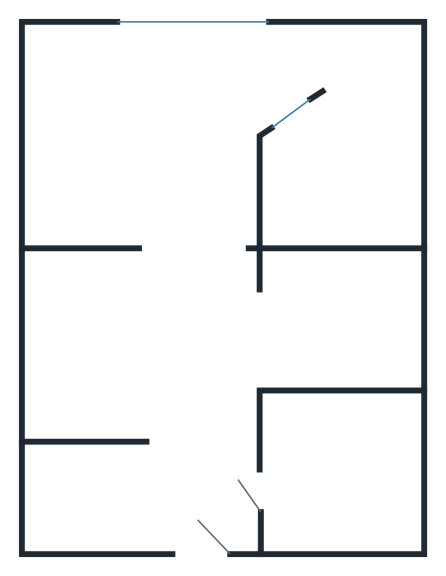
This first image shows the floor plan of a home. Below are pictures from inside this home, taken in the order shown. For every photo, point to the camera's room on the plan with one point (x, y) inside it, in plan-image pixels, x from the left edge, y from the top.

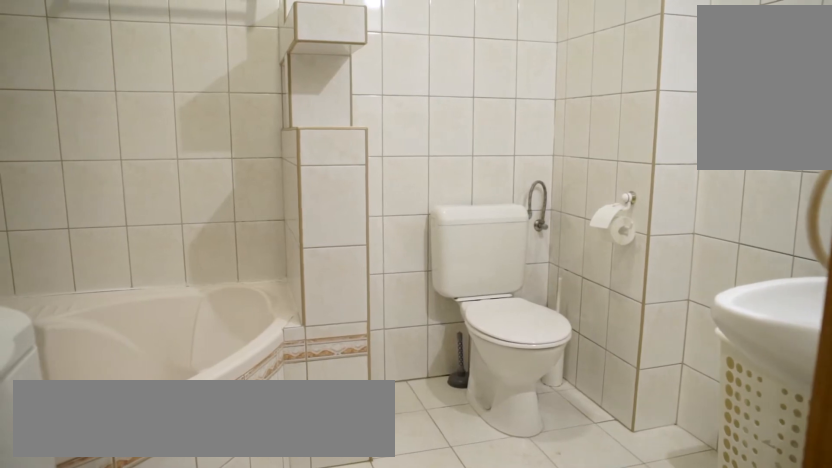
(325, 471)
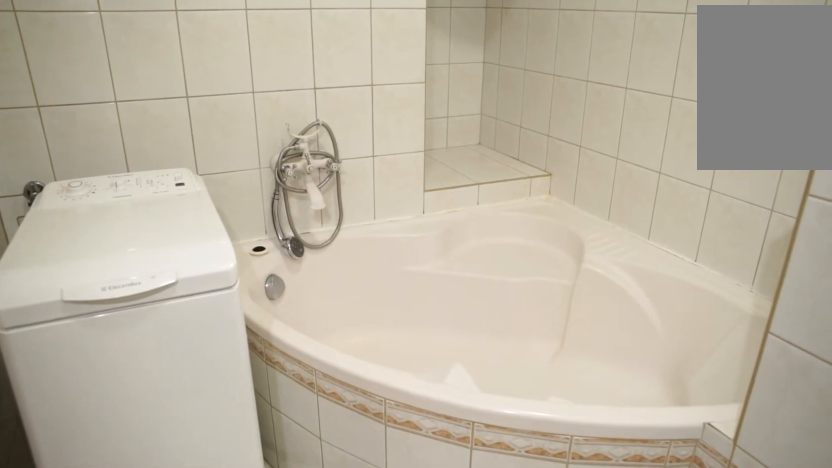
(325, 471)
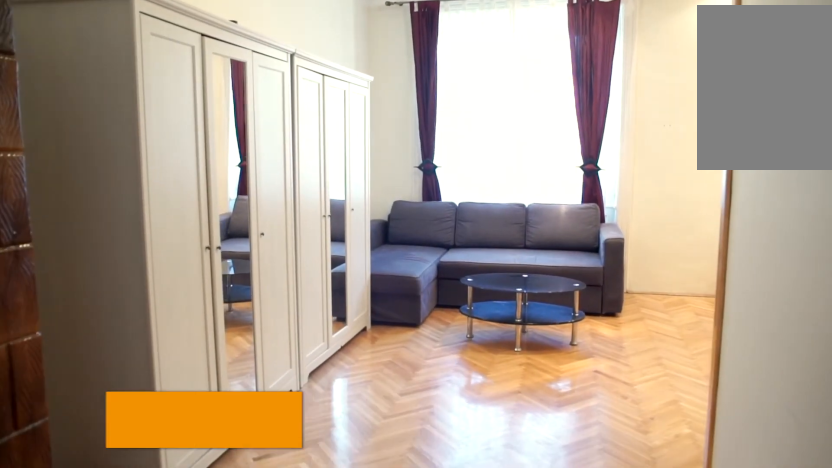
(173, 147)
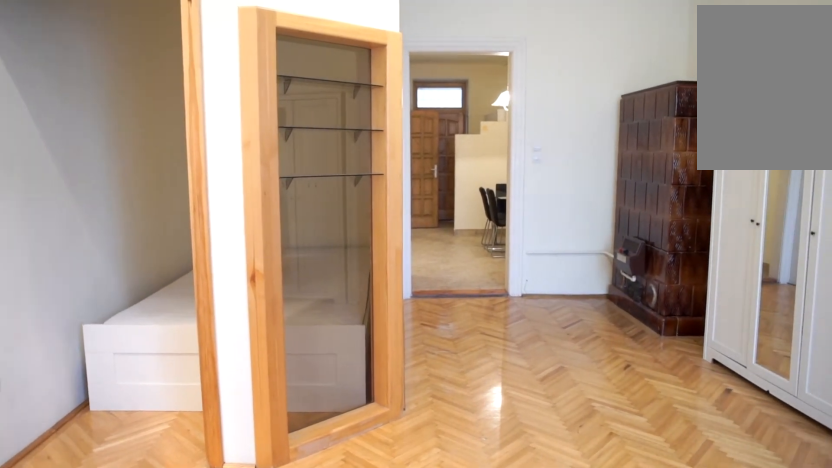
(173, 147)
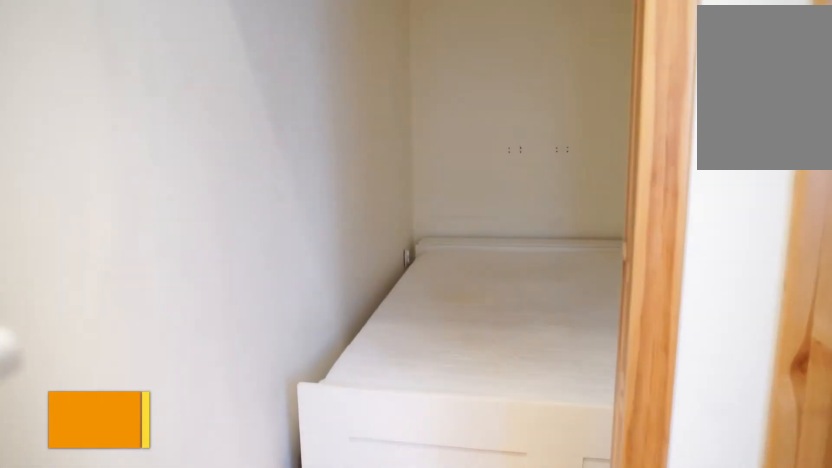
(353, 171)
